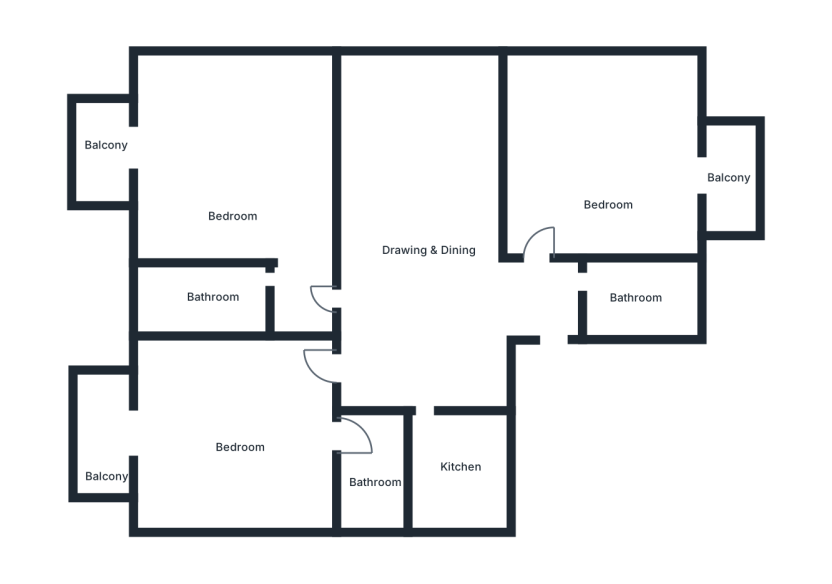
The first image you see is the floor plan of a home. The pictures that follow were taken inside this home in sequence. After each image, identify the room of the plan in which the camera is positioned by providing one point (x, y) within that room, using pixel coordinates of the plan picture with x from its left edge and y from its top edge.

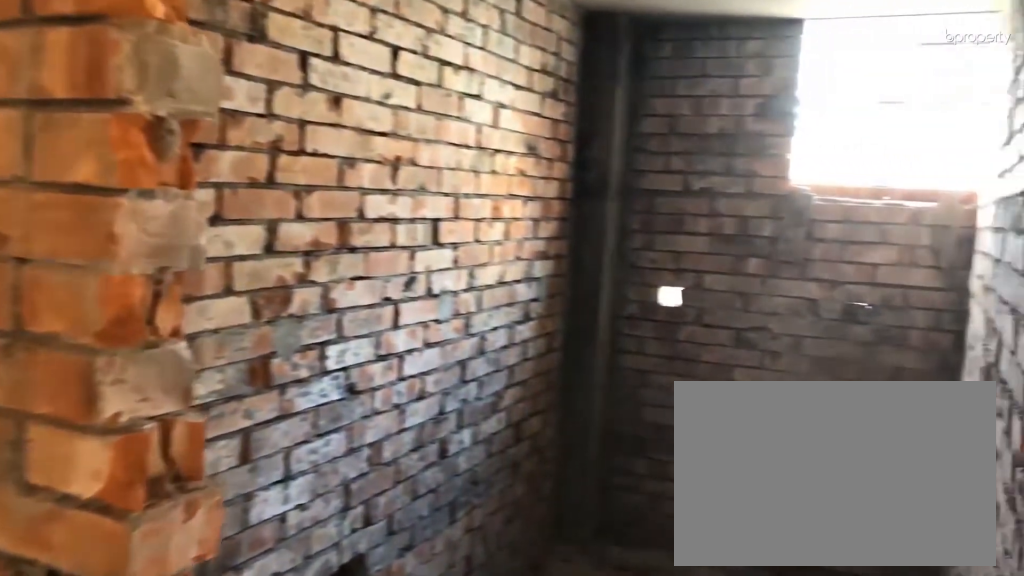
(245, 283)
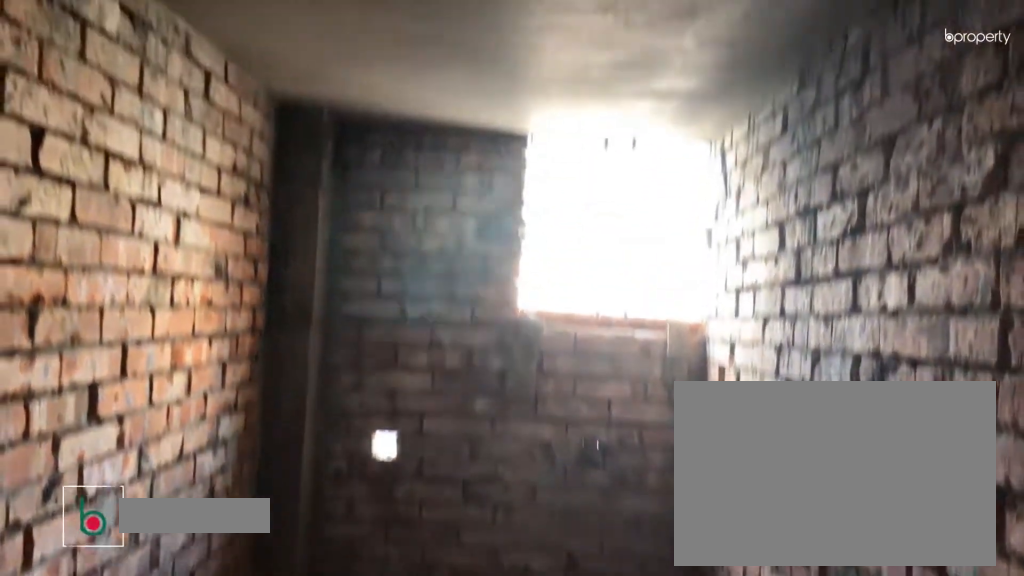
(215, 292)
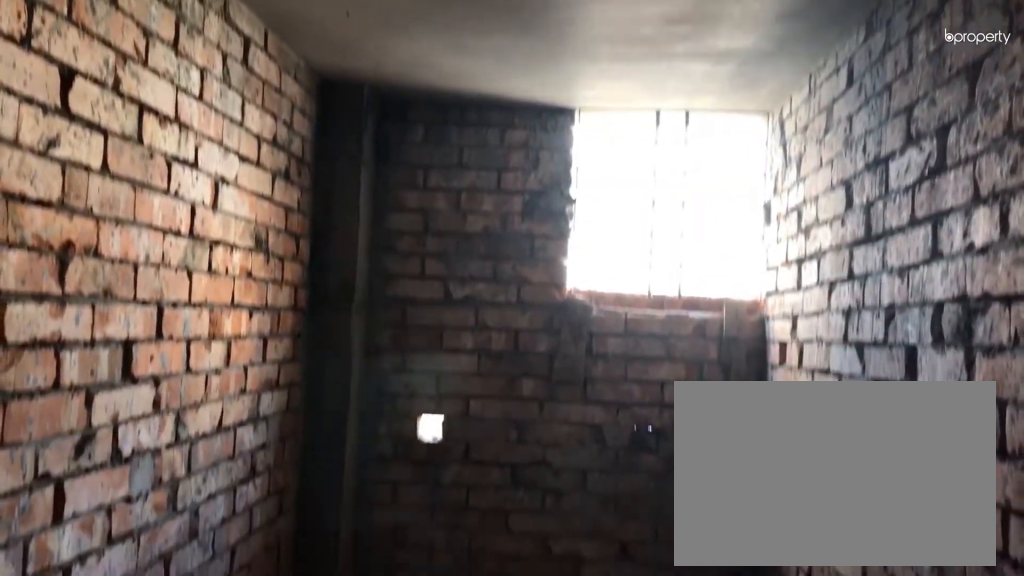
(215, 292)
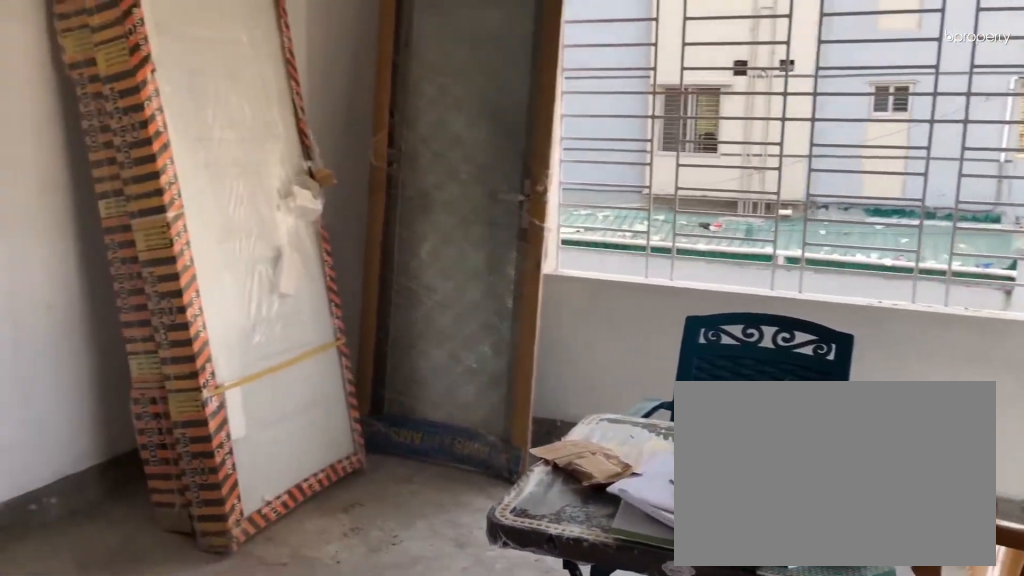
(234, 445)
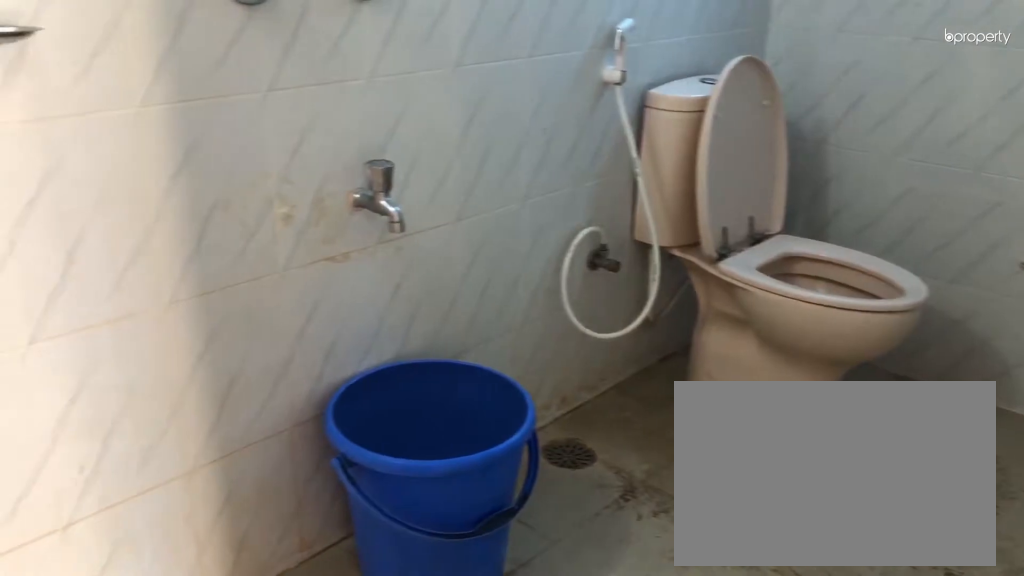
(372, 468)
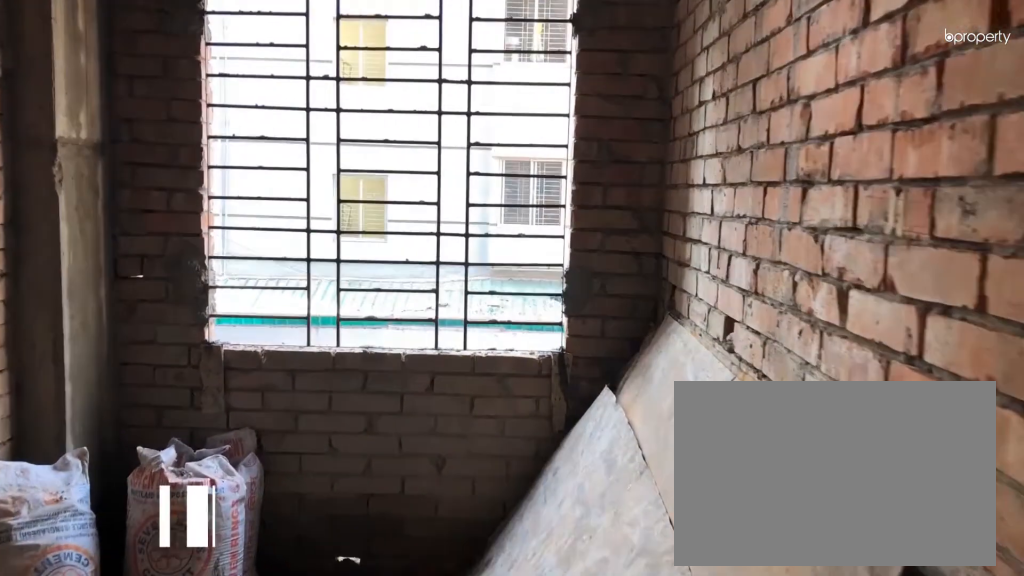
(462, 460)
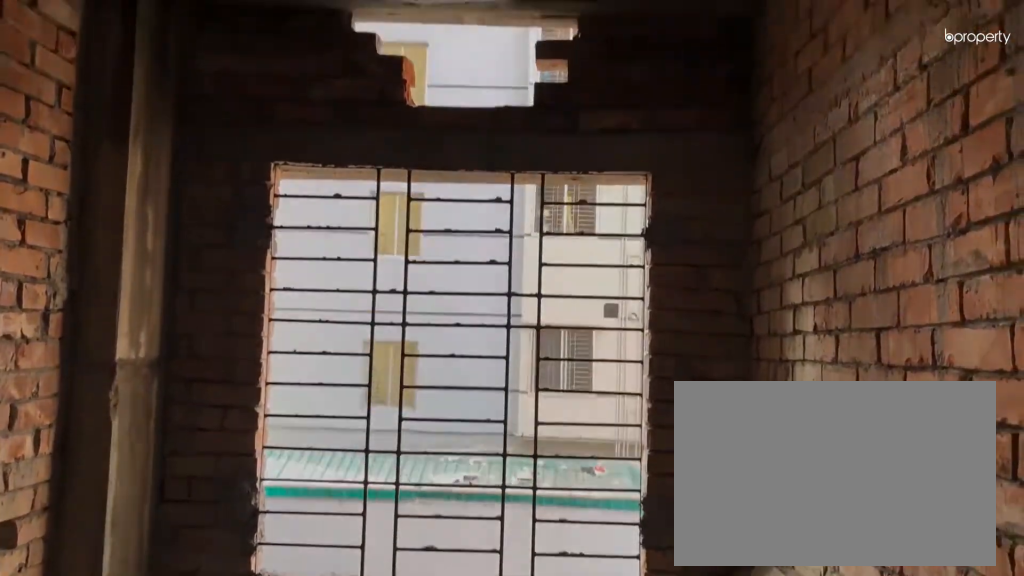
(462, 460)
